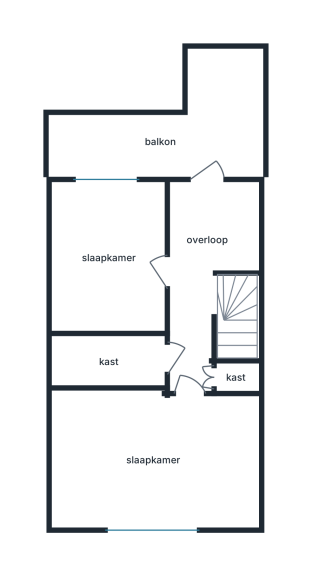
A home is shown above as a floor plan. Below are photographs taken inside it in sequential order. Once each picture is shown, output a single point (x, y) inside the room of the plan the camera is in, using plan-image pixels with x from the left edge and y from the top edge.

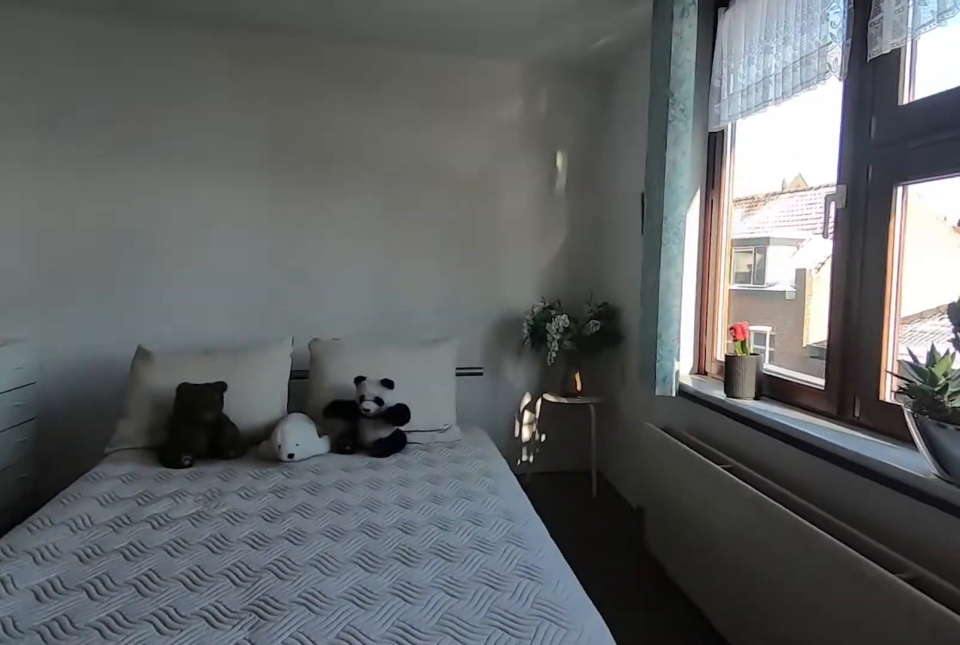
(149, 462)
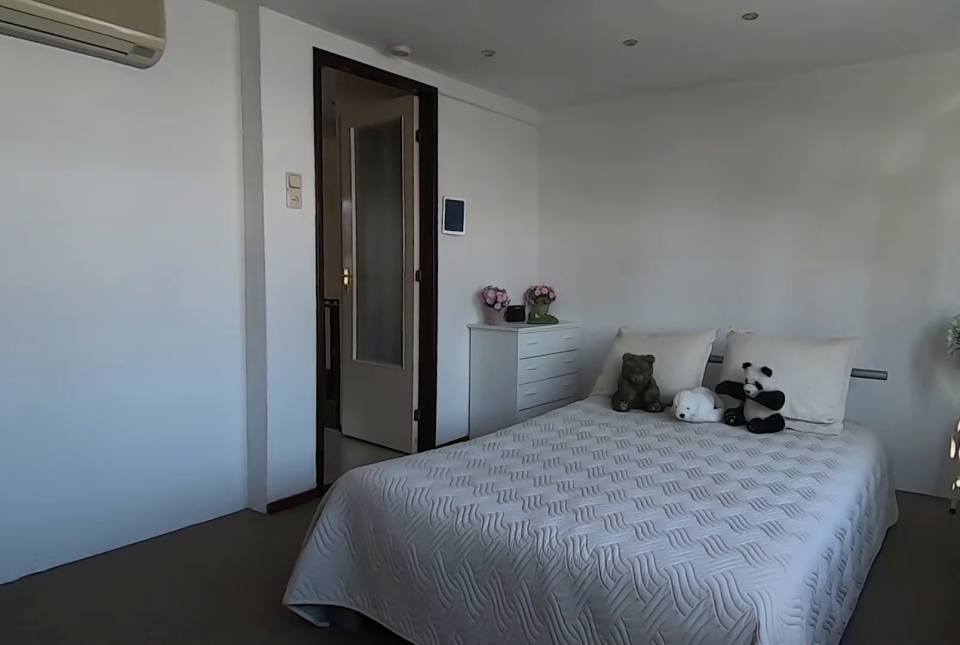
(149, 462)
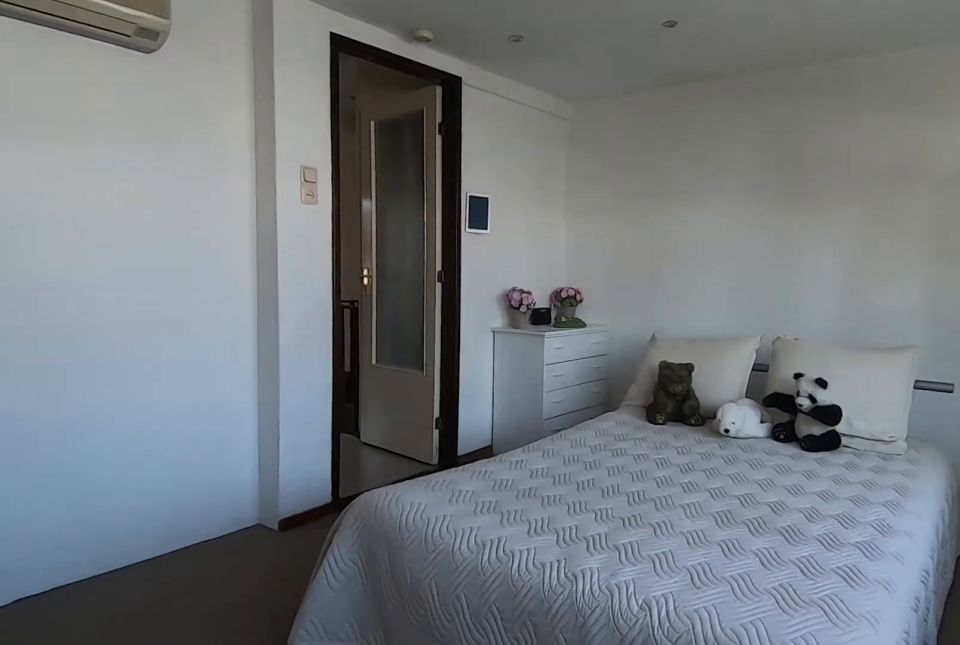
(149, 462)
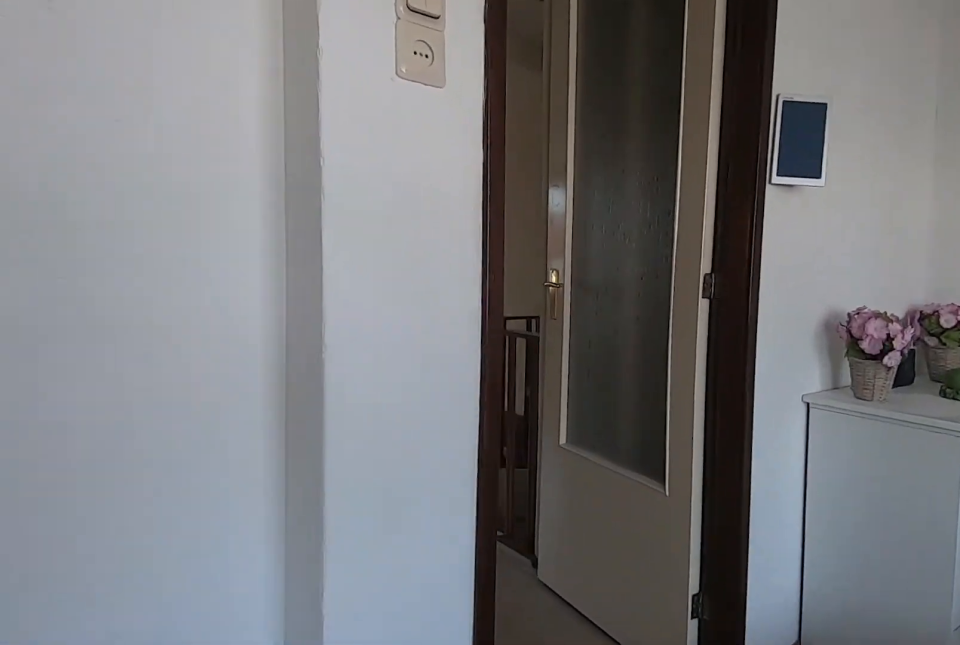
(149, 462)
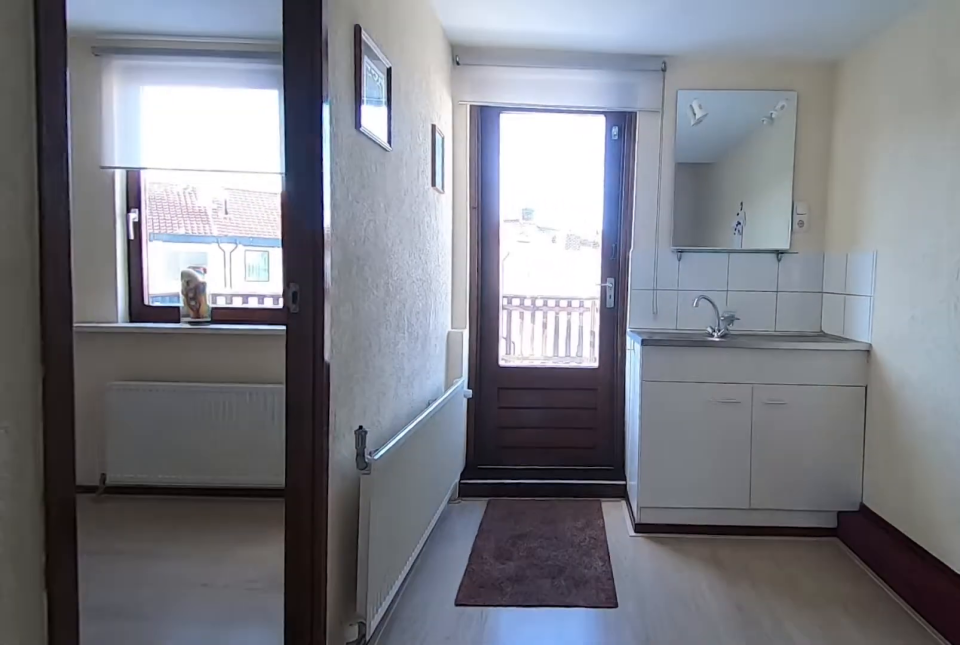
(191, 366)
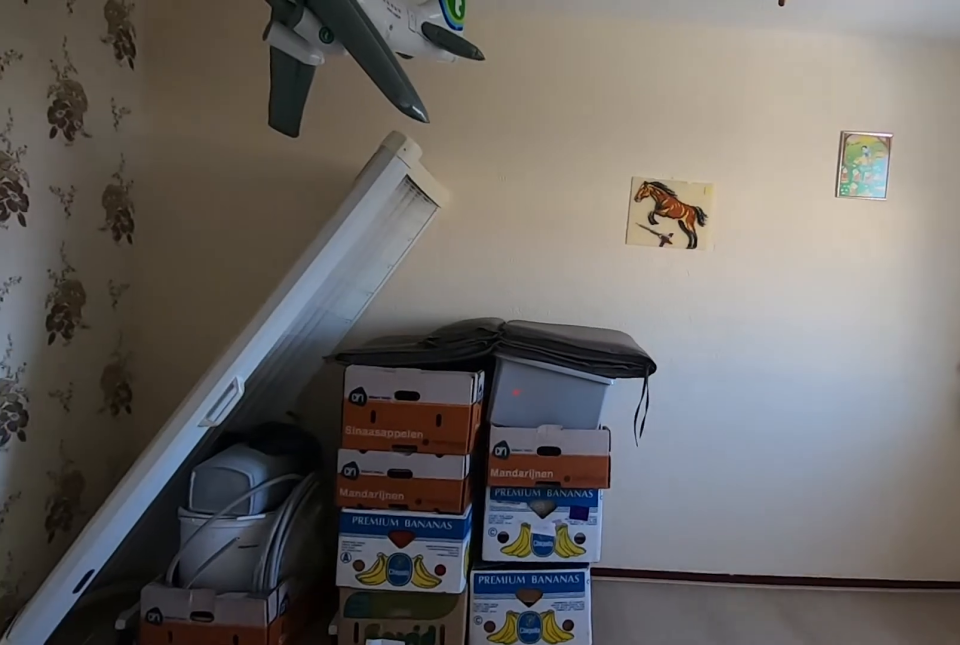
(86, 254)
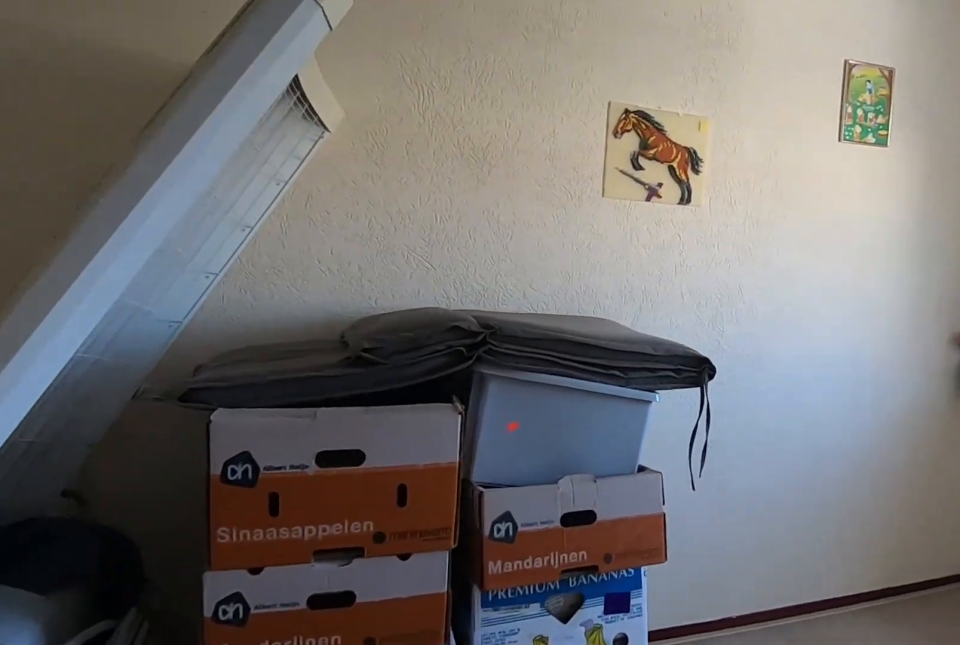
(86, 254)
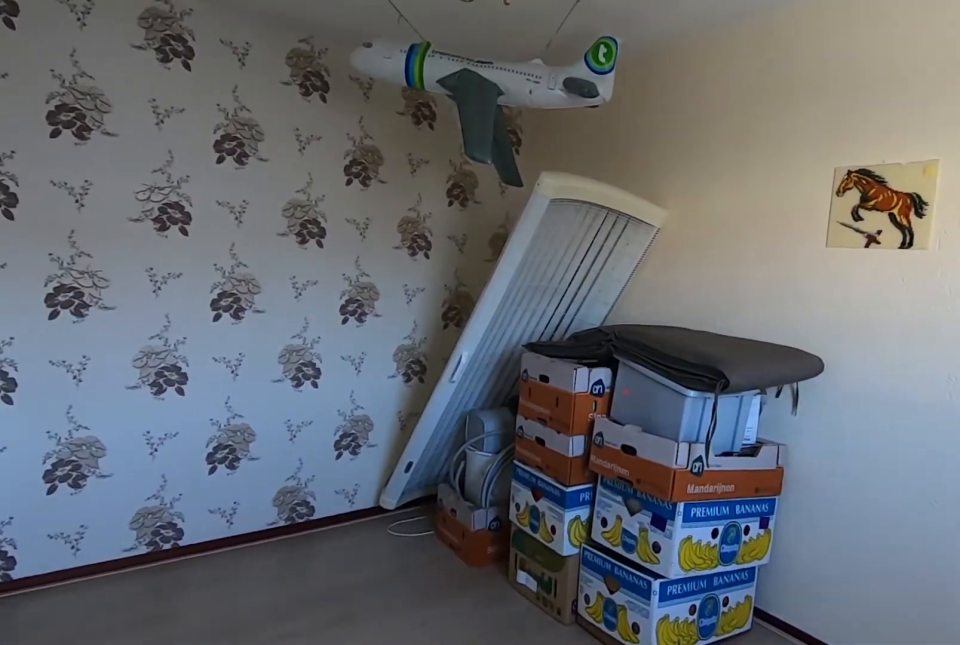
(86, 254)
